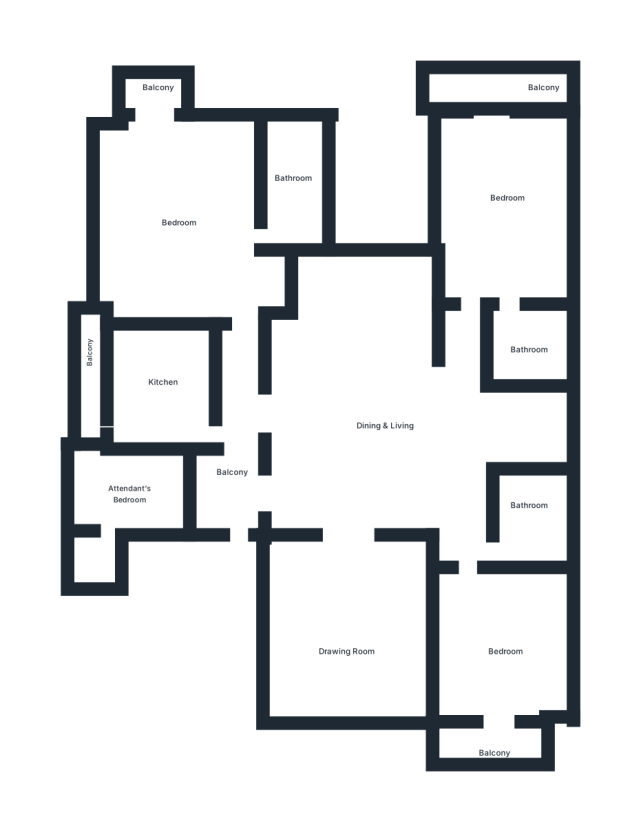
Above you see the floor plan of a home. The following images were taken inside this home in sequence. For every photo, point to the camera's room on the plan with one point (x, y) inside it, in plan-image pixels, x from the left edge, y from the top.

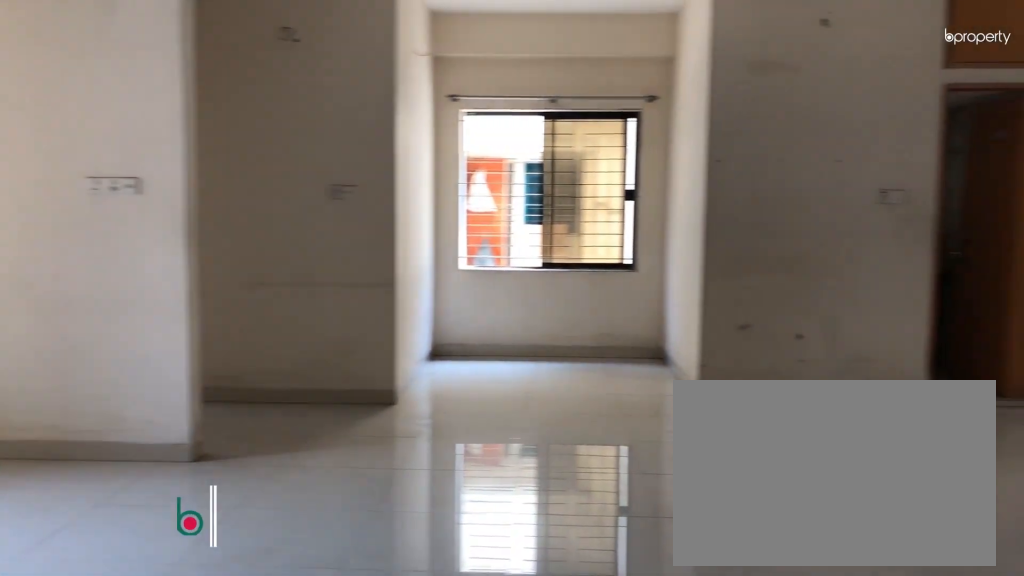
(328, 440)
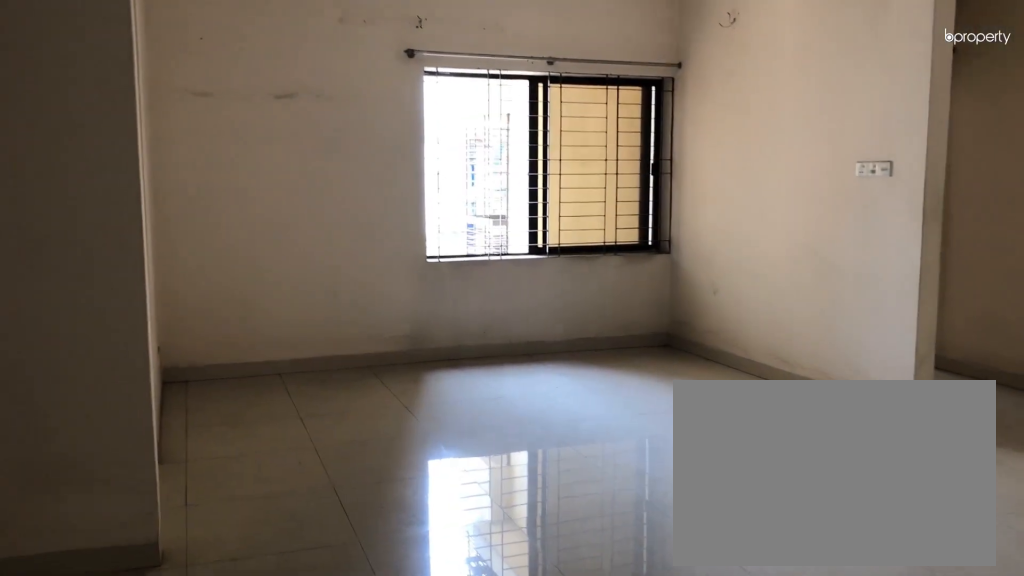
(364, 427)
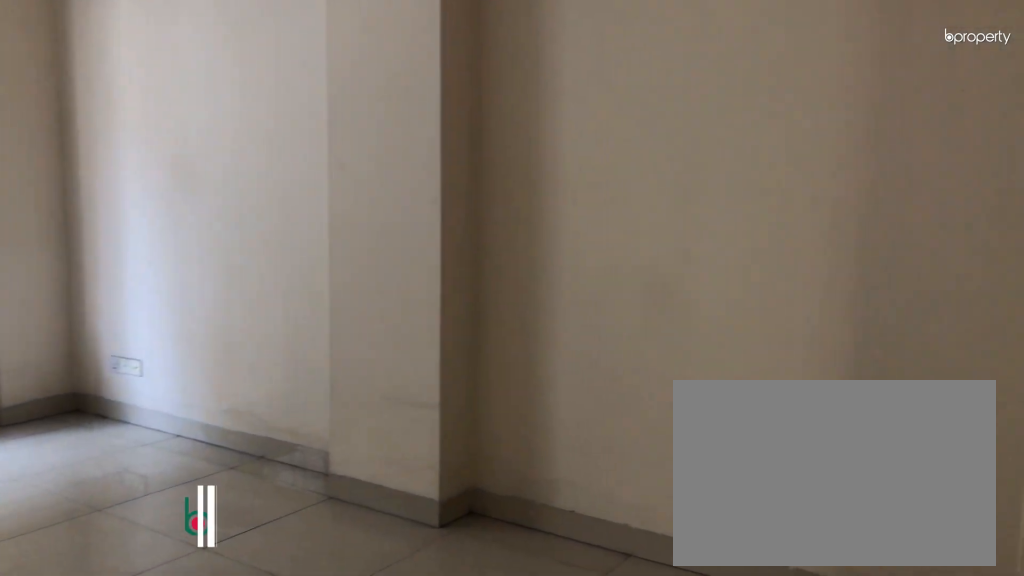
(351, 637)
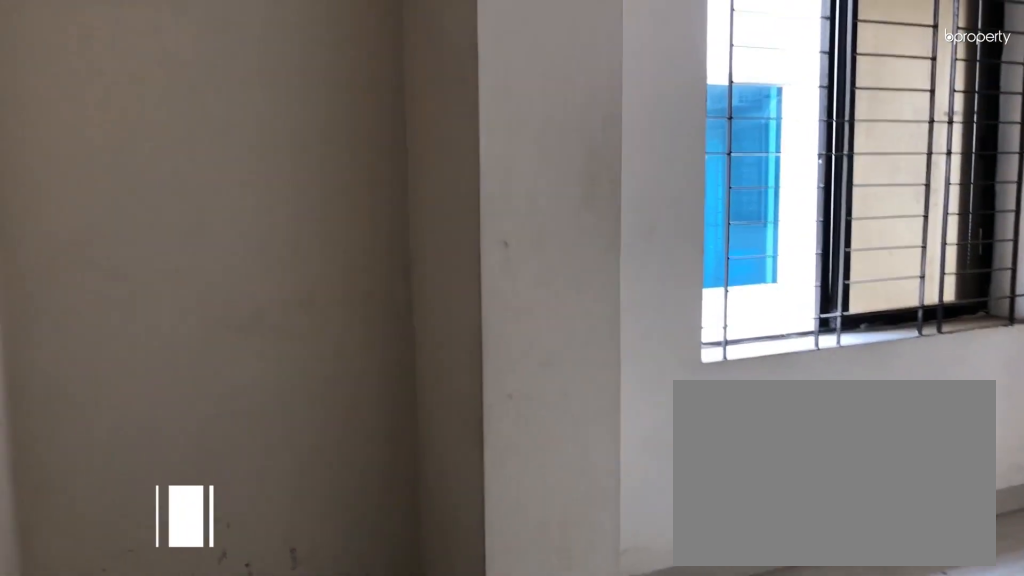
(494, 647)
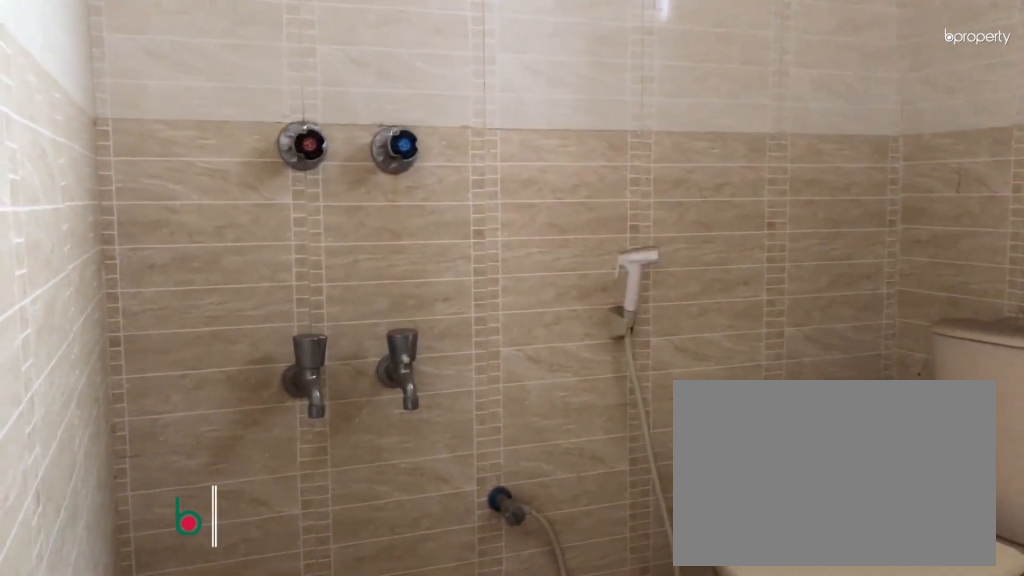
(530, 518)
